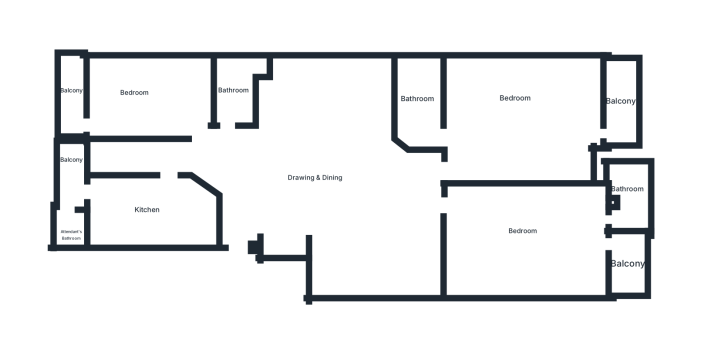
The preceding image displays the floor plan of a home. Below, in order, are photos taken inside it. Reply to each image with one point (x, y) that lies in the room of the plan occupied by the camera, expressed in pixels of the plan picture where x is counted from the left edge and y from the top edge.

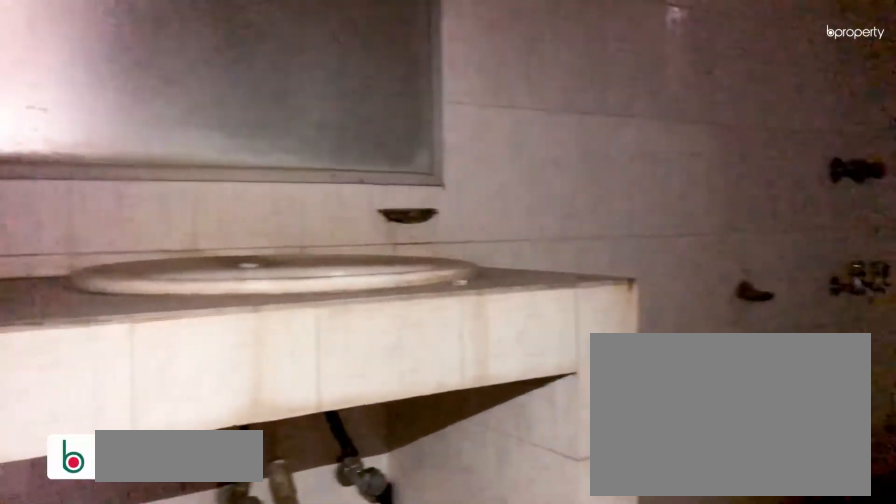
(413, 97)
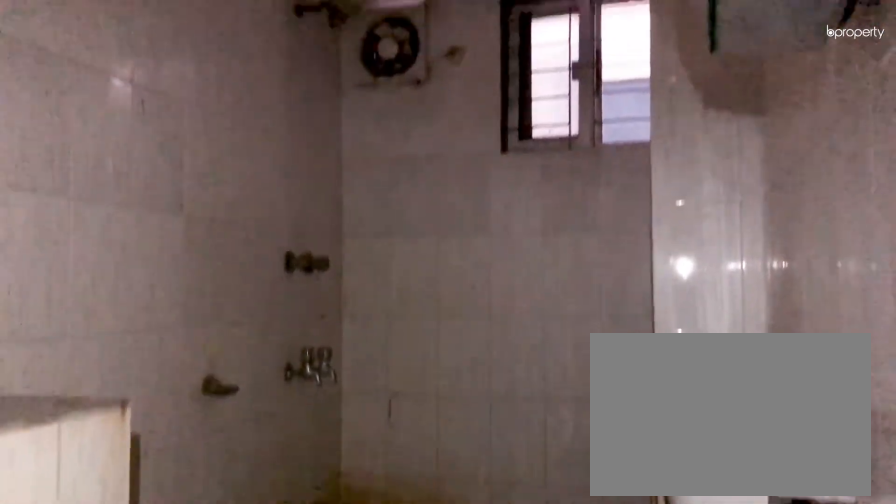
(413, 97)
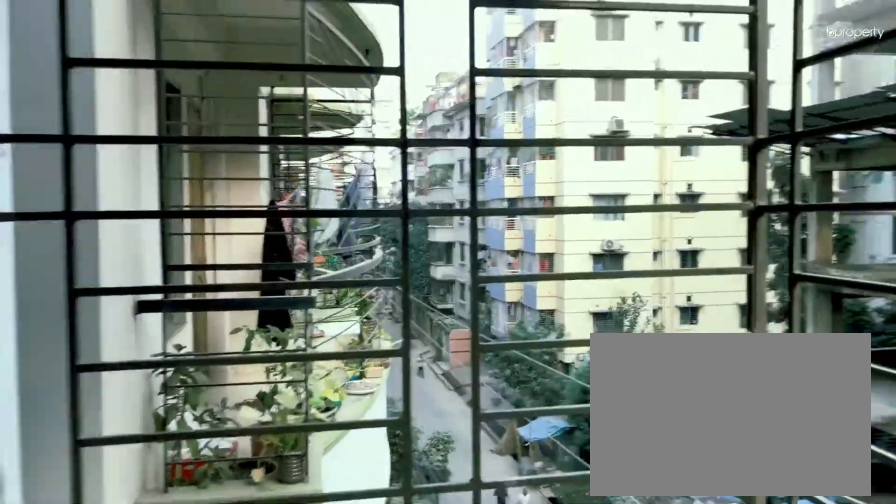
(620, 98)
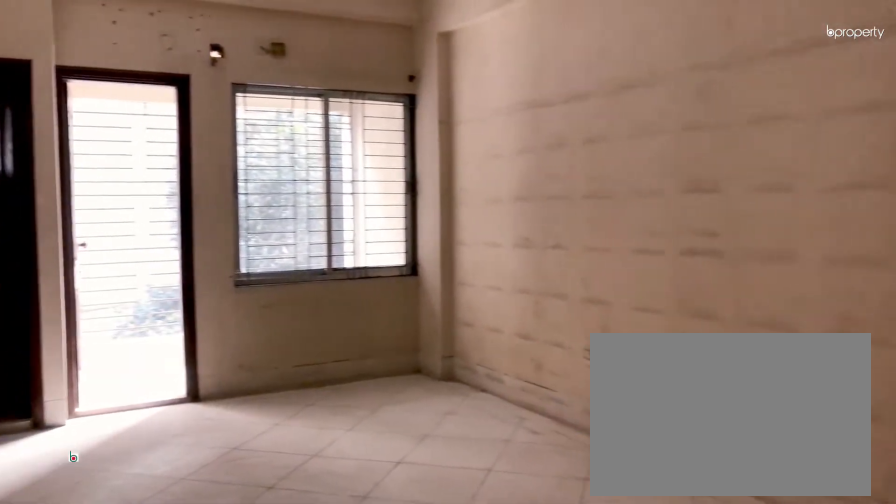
(512, 238)
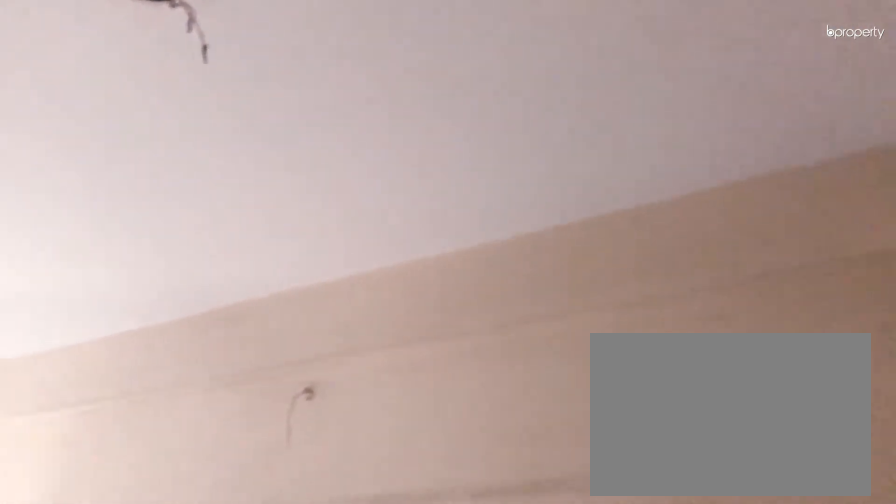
(512, 238)
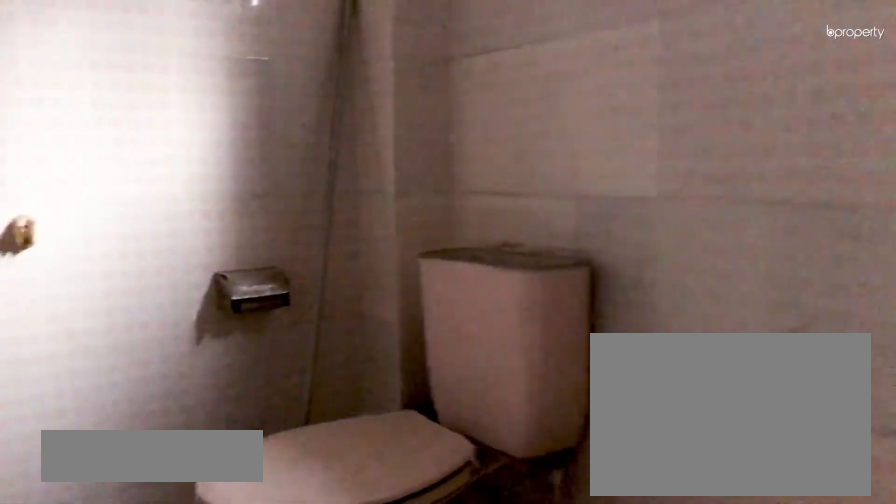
(630, 197)
